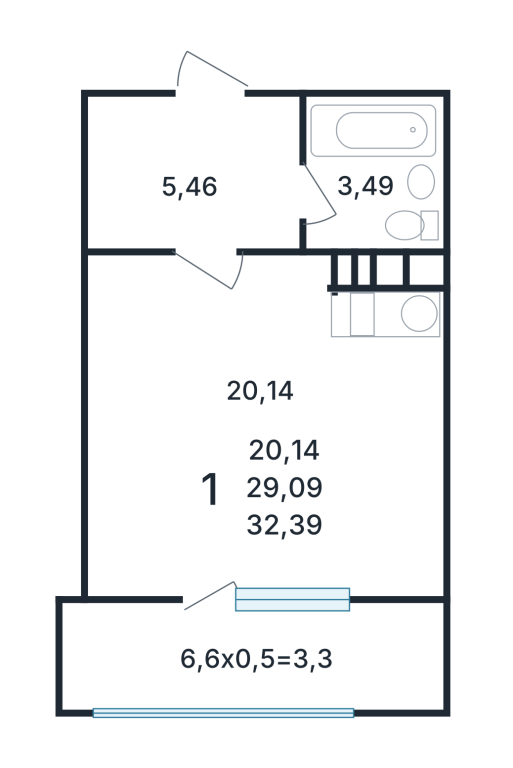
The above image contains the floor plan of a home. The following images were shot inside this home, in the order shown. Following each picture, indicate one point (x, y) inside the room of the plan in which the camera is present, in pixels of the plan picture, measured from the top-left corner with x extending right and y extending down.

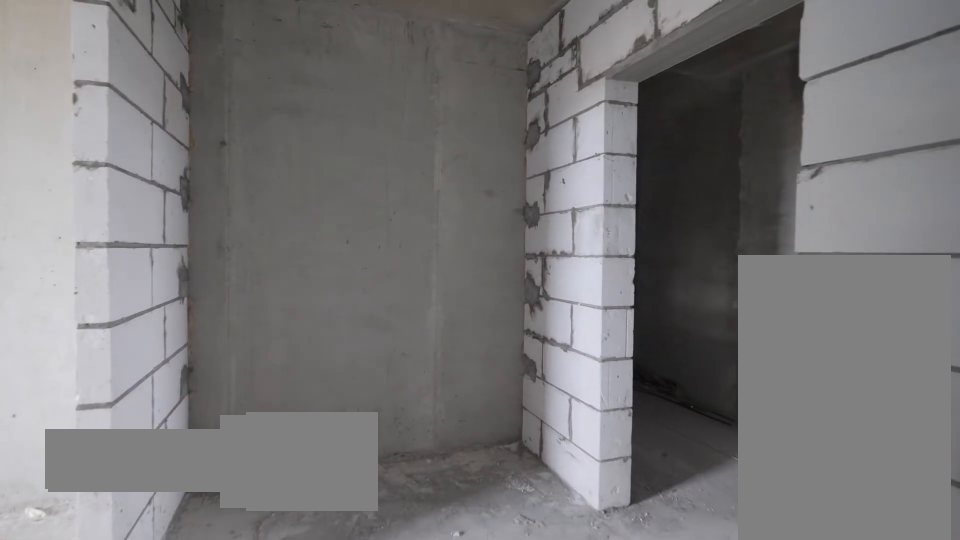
(189, 172)
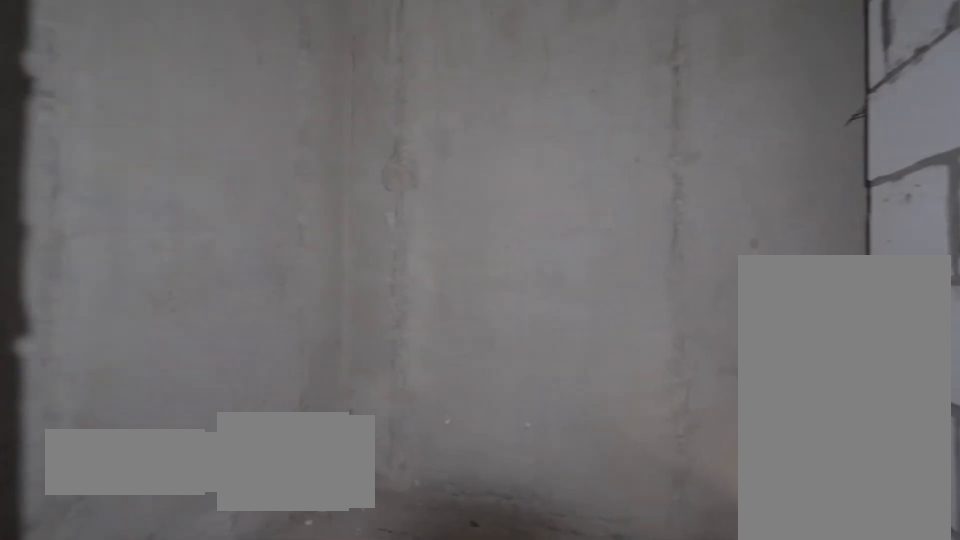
(371, 175)
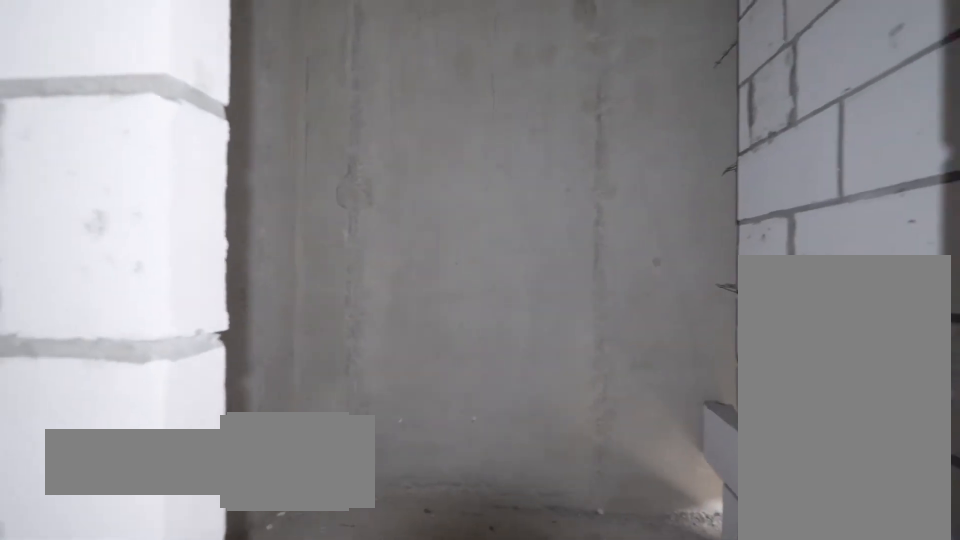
(371, 175)
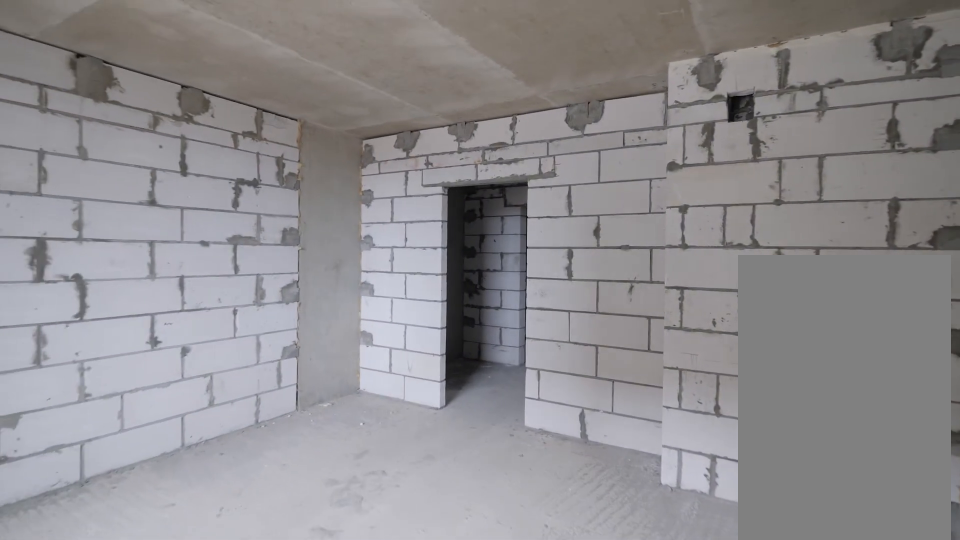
(261, 420)
